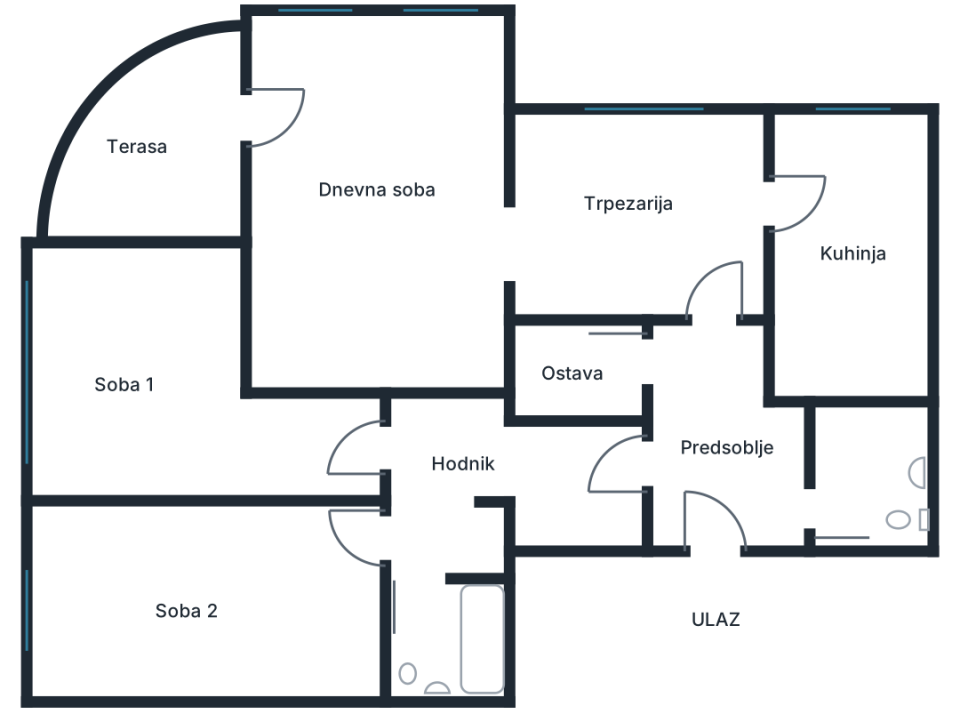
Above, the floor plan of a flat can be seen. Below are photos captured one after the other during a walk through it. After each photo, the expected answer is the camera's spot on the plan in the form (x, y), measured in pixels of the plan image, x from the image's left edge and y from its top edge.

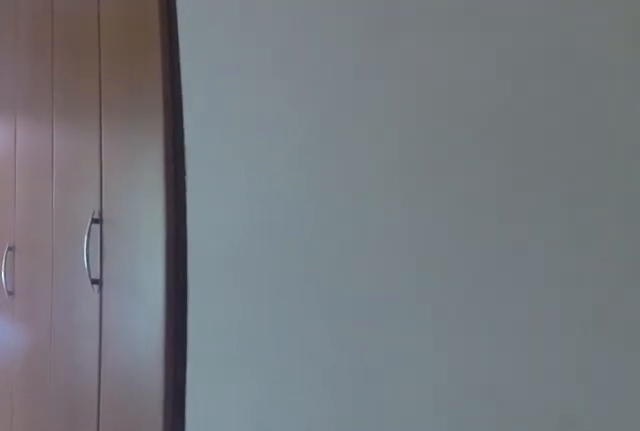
(603, 476)
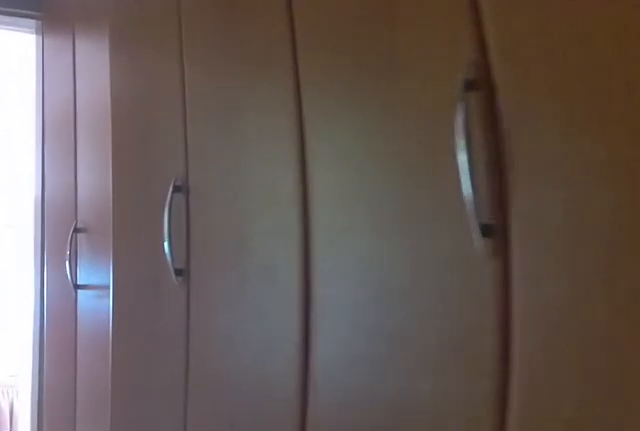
(550, 467)
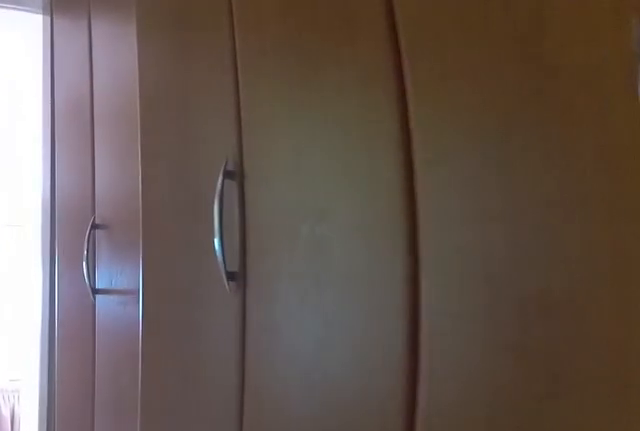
(540, 465)
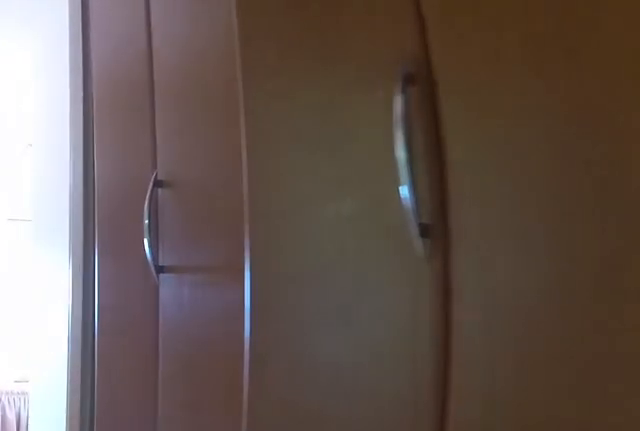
(520, 461)
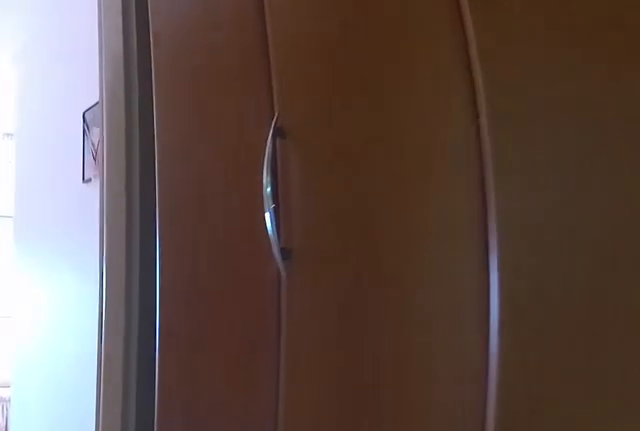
(499, 459)
